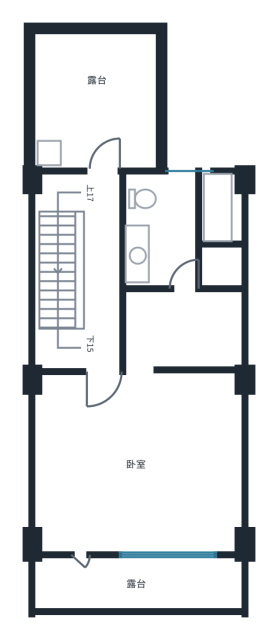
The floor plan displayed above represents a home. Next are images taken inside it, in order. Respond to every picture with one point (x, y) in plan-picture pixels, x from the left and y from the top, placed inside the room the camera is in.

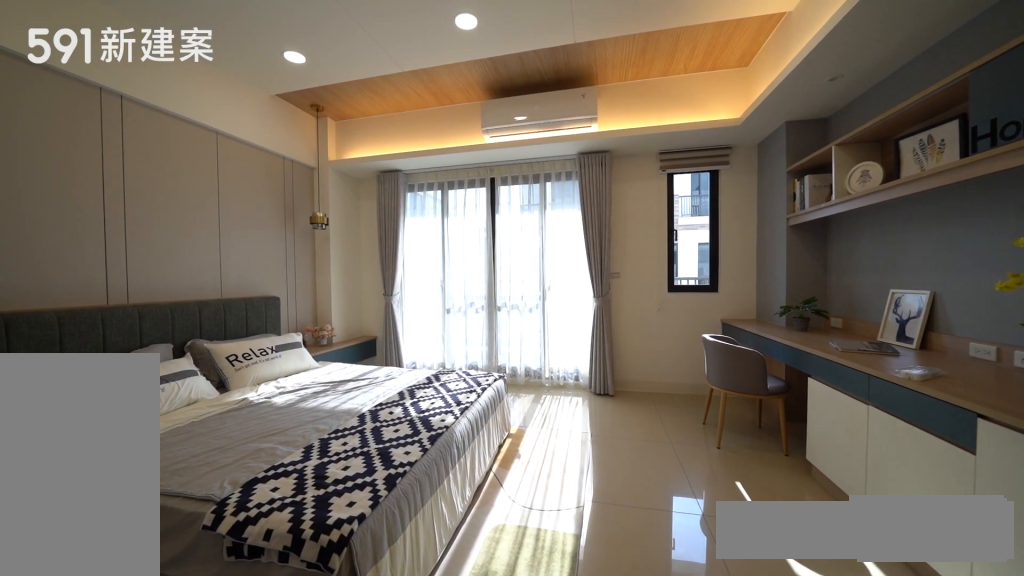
(139, 463)
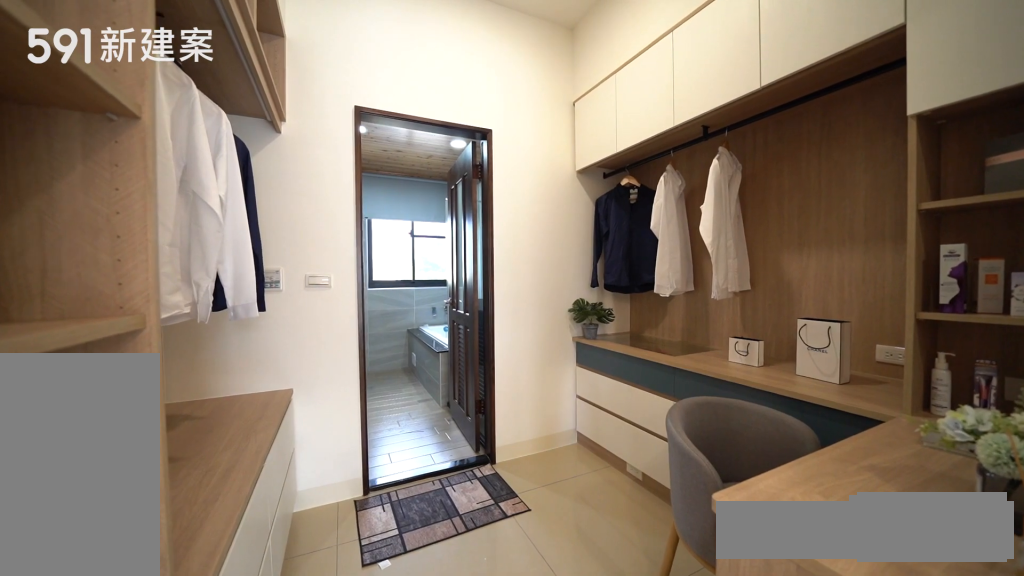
(183, 331)
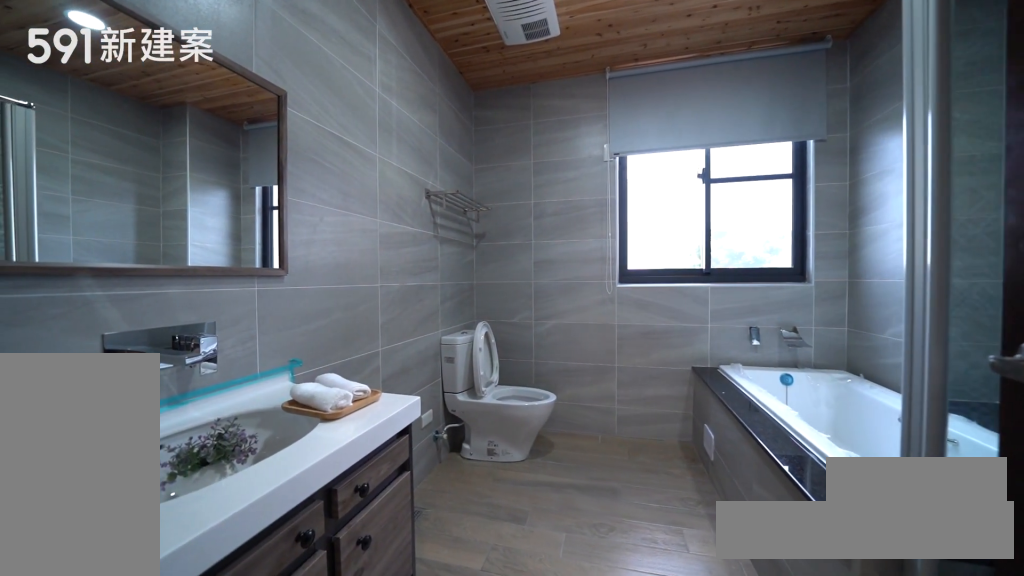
(218, 209)
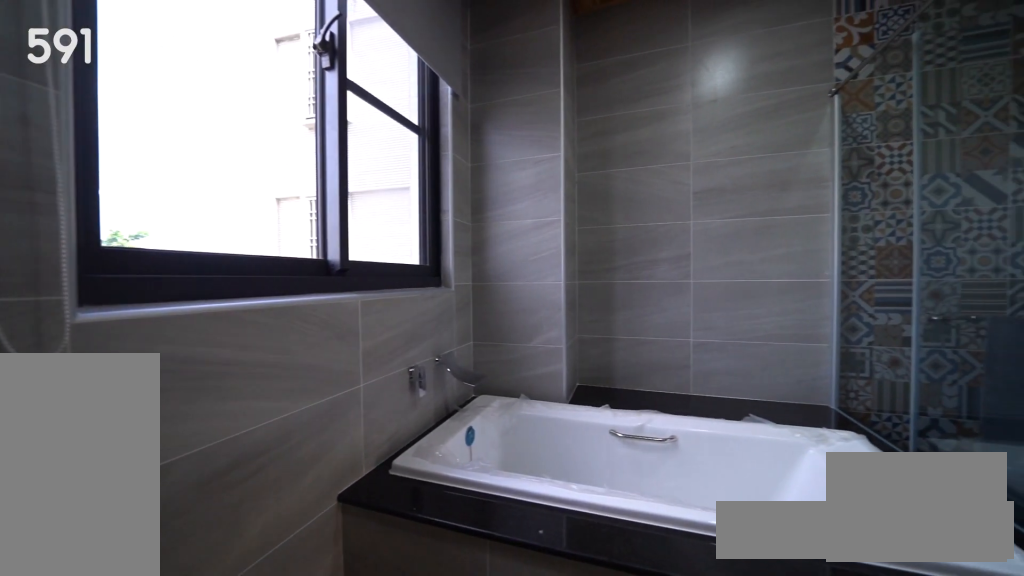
(218, 209)
